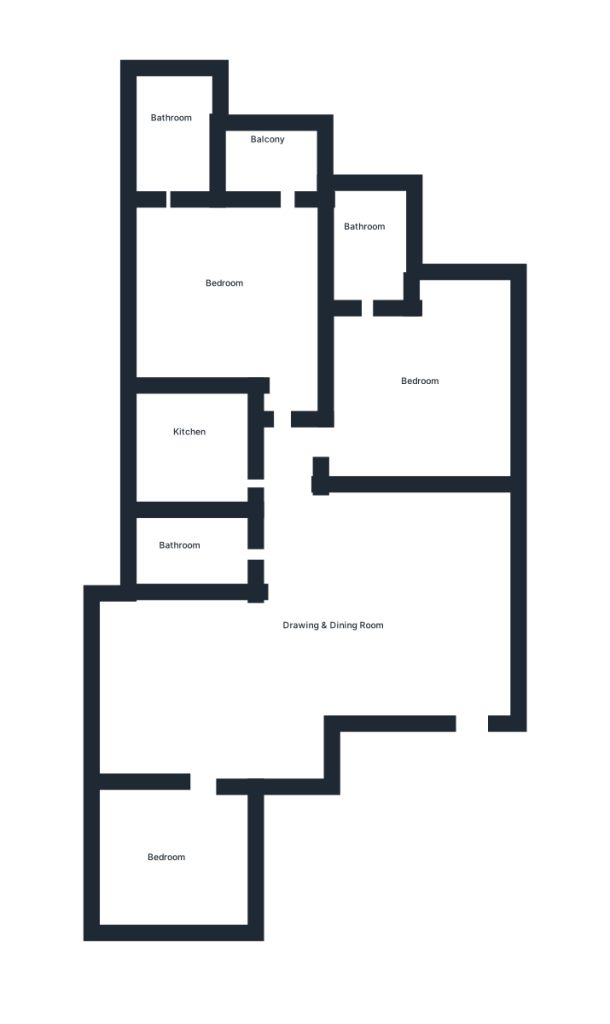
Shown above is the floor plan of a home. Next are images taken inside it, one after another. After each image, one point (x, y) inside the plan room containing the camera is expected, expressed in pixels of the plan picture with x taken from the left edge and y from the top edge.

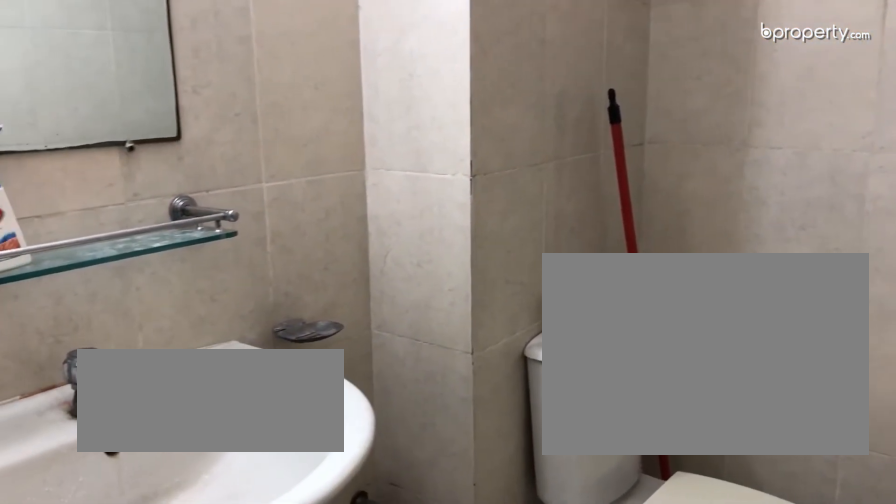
(205, 561)
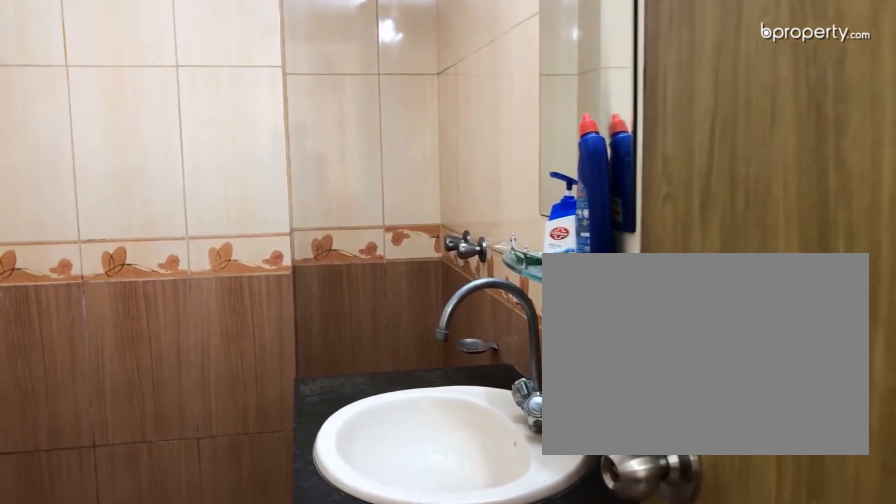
(177, 120)
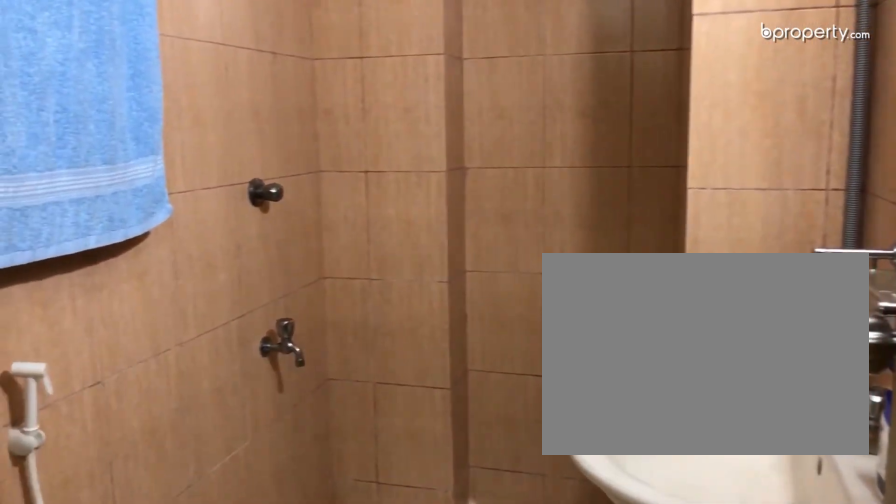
(364, 250)
